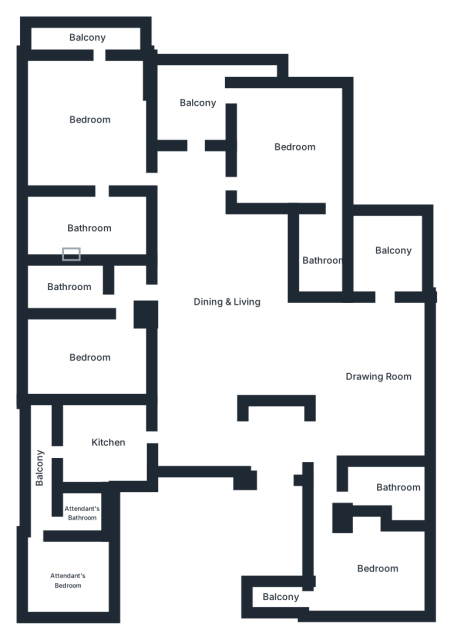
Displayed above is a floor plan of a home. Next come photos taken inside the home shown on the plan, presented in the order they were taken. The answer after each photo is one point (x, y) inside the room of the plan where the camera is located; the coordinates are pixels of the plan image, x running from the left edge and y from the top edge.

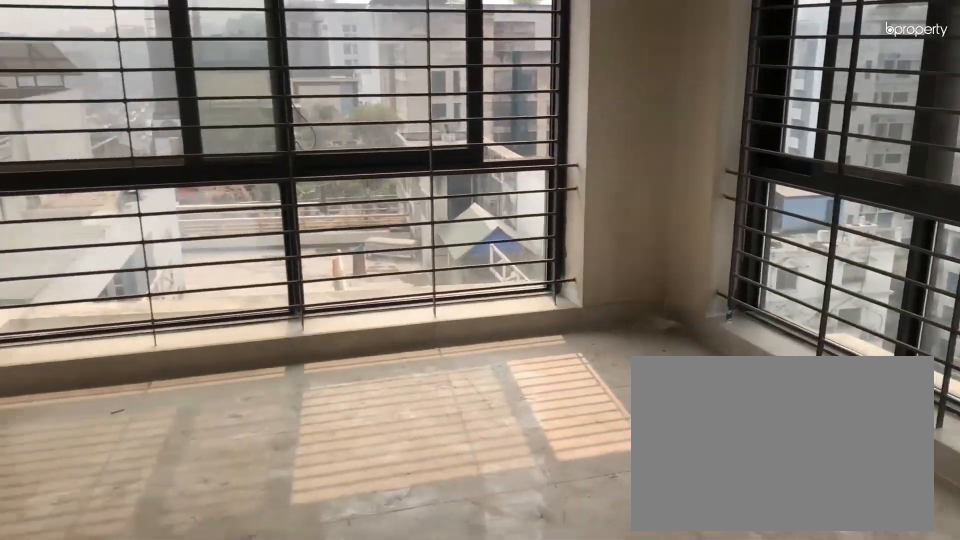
(373, 569)
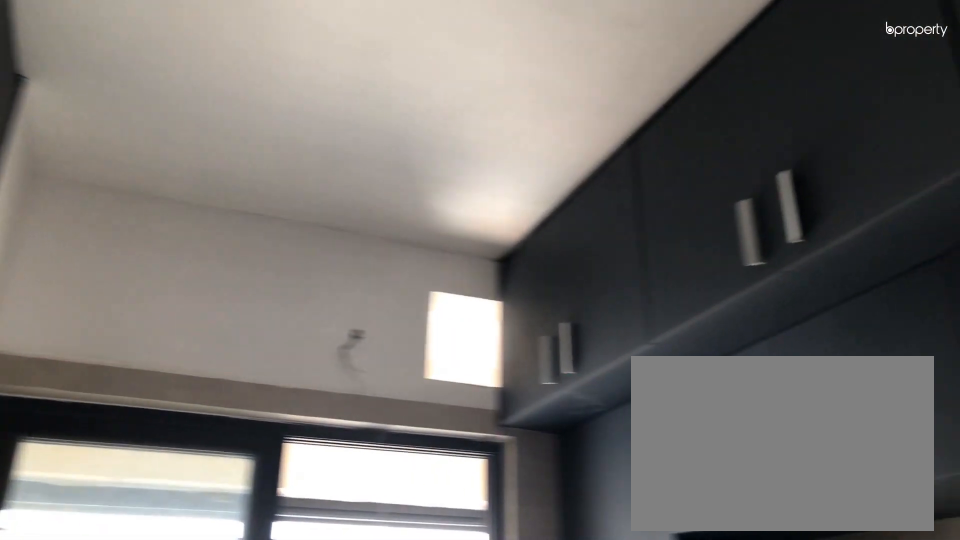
(98, 442)
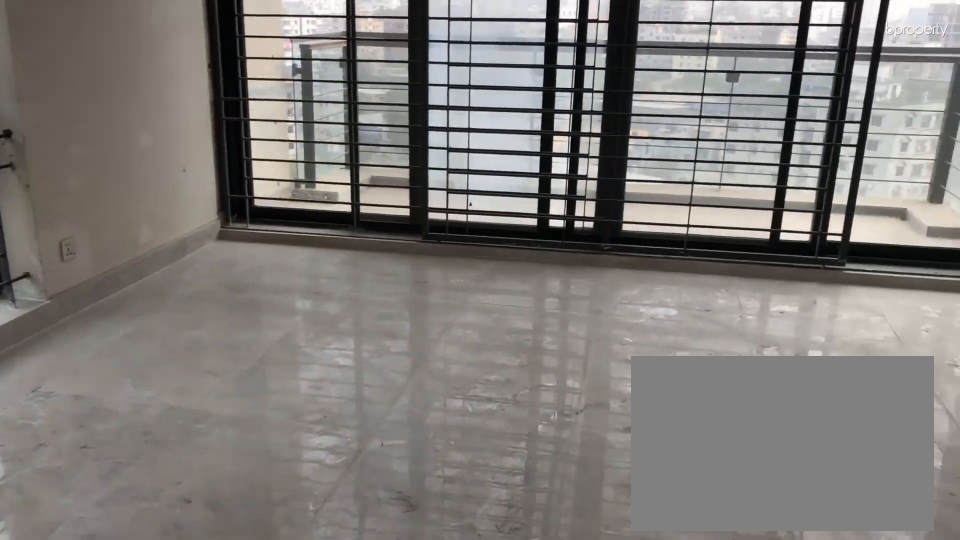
(87, 116)
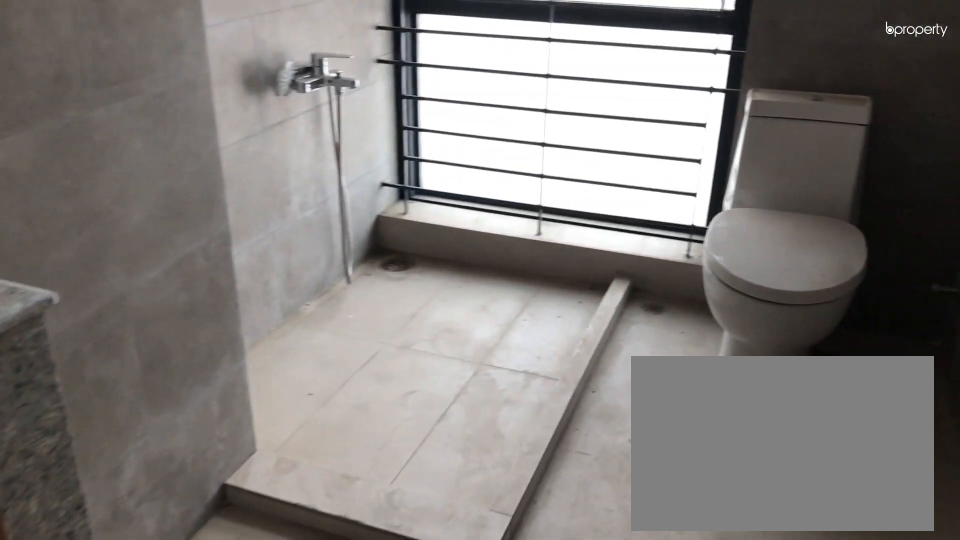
(88, 224)
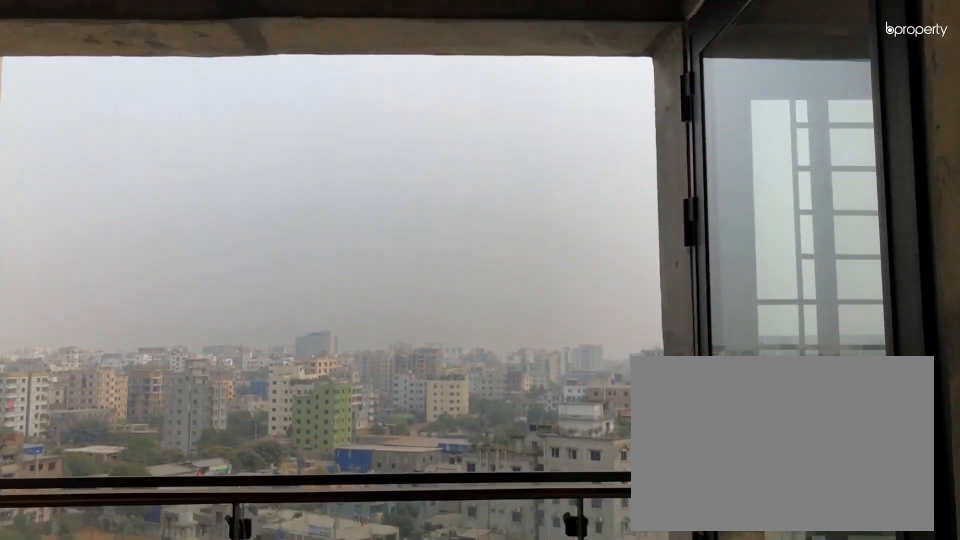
(194, 96)
